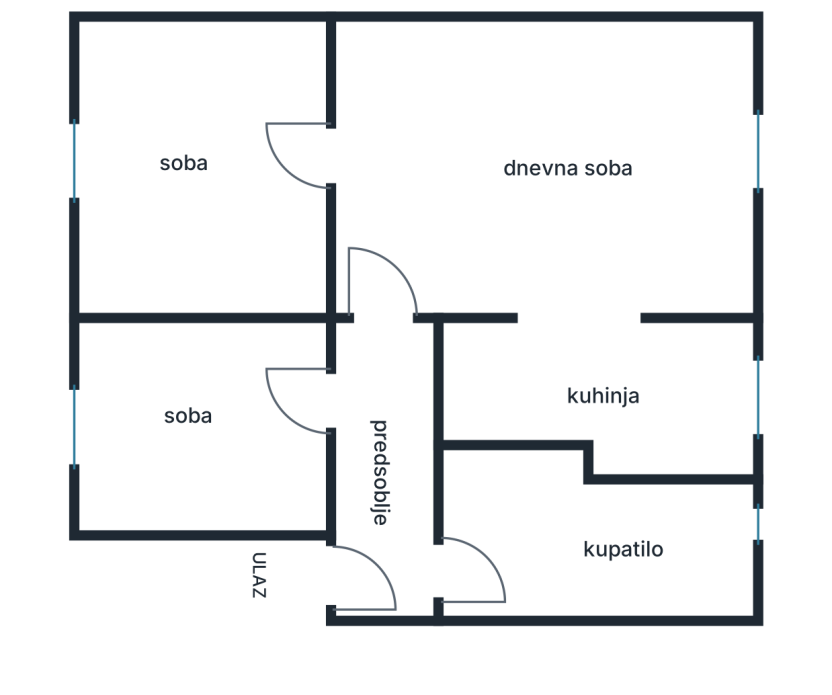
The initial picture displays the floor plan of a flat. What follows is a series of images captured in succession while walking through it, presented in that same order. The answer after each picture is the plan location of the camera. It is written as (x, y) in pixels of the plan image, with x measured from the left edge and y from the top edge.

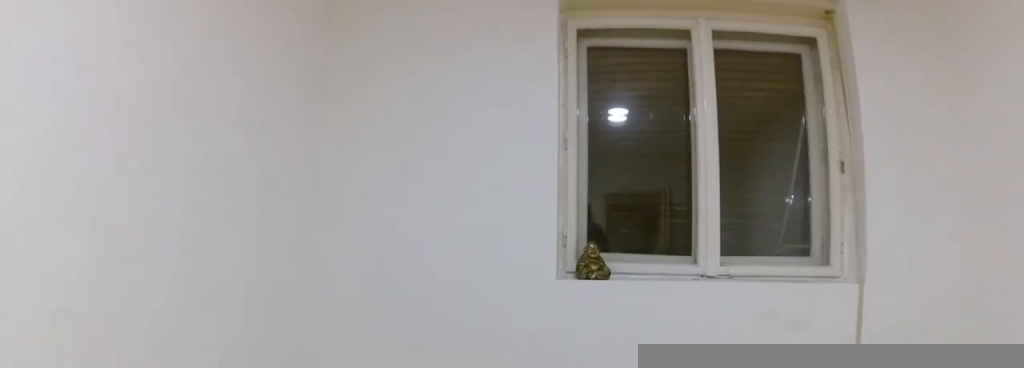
(224, 393)
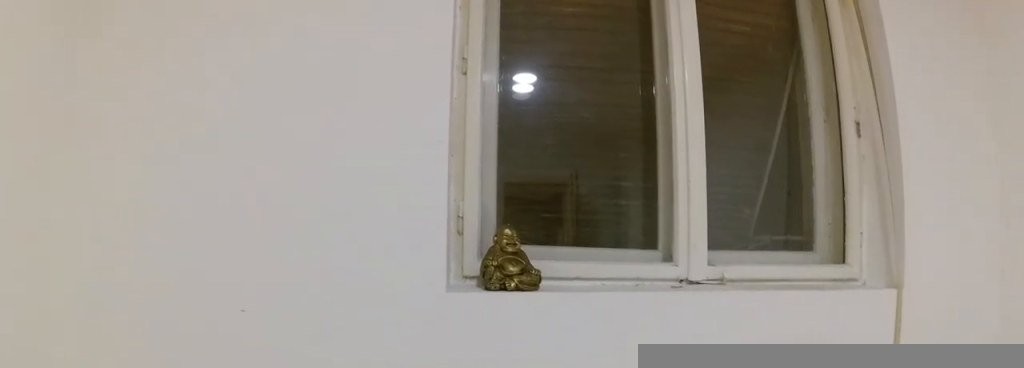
(167, 400)
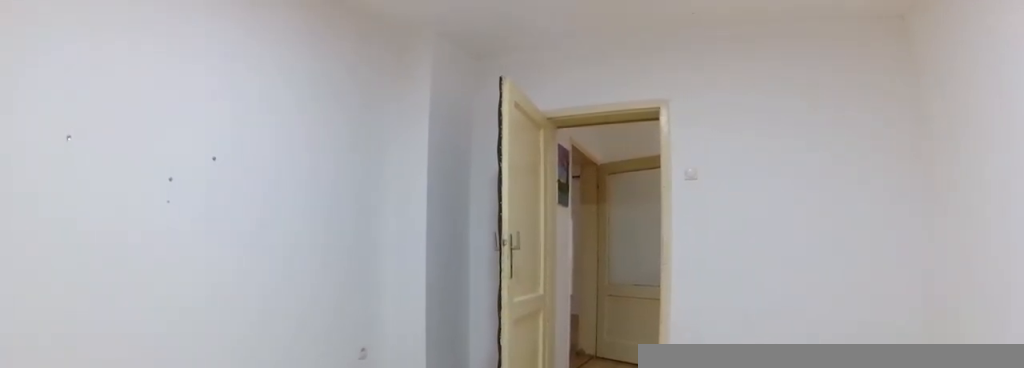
(72, 409)
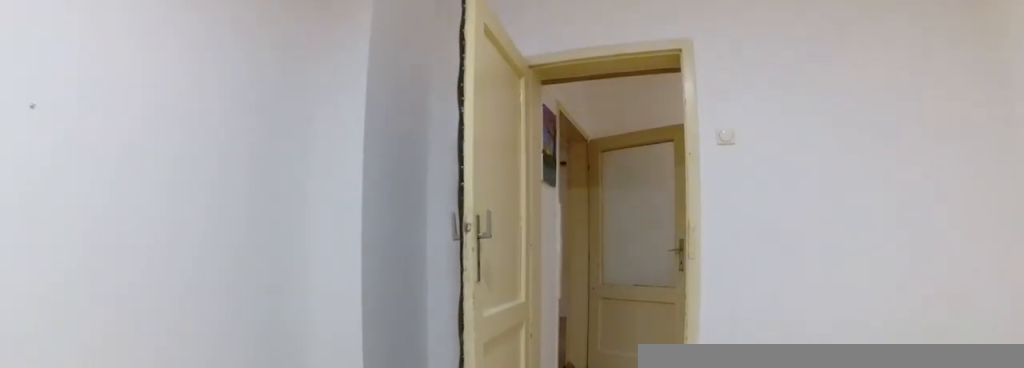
(132, 408)
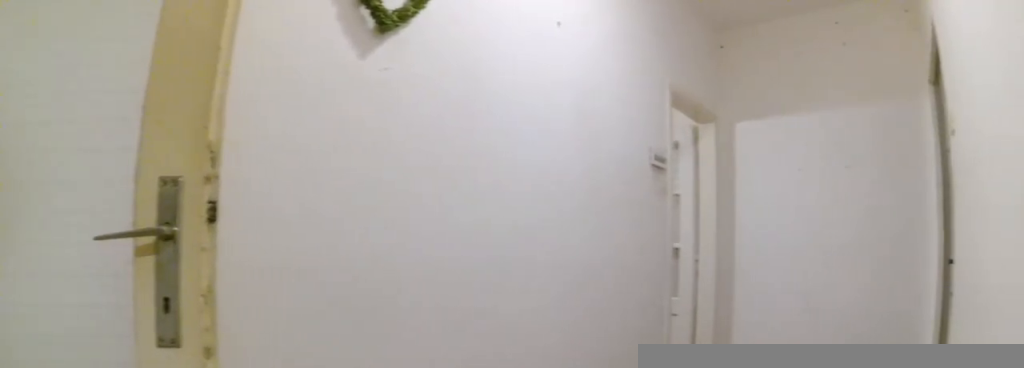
(364, 373)
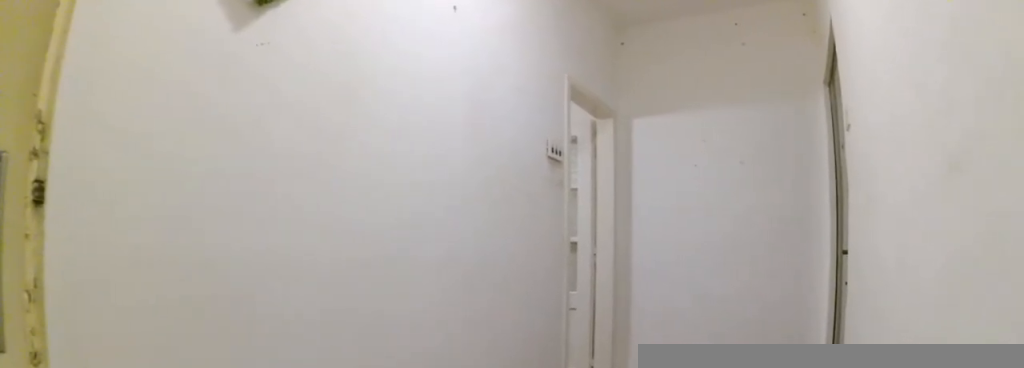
(376, 377)
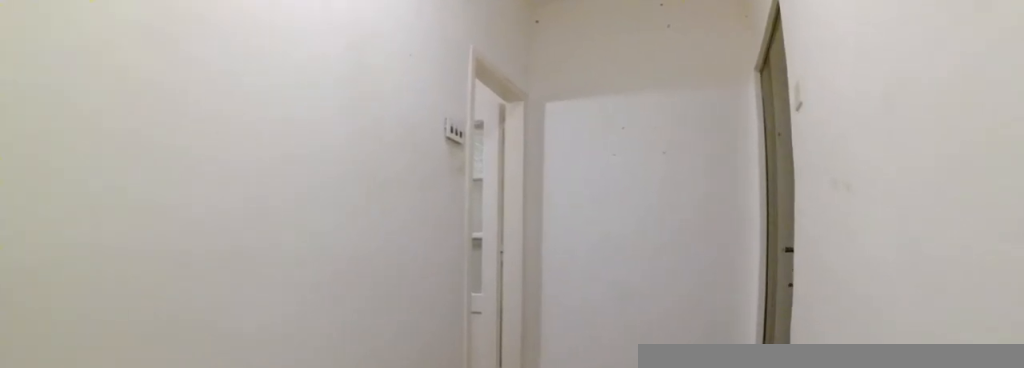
(381, 409)
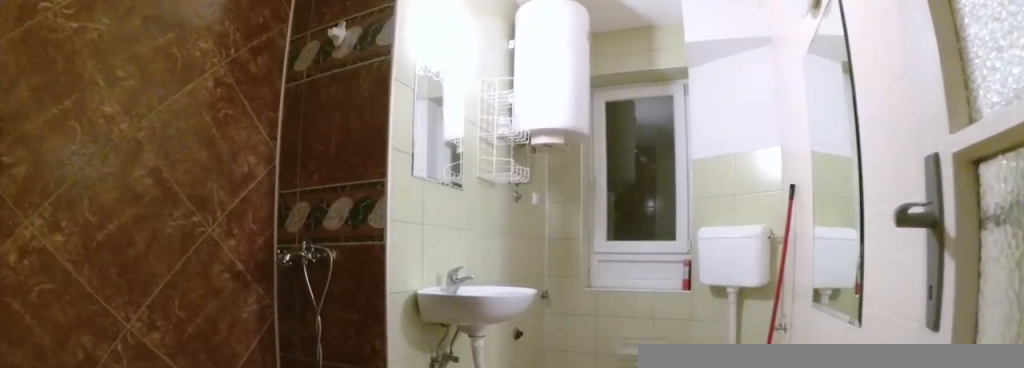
(400, 567)
